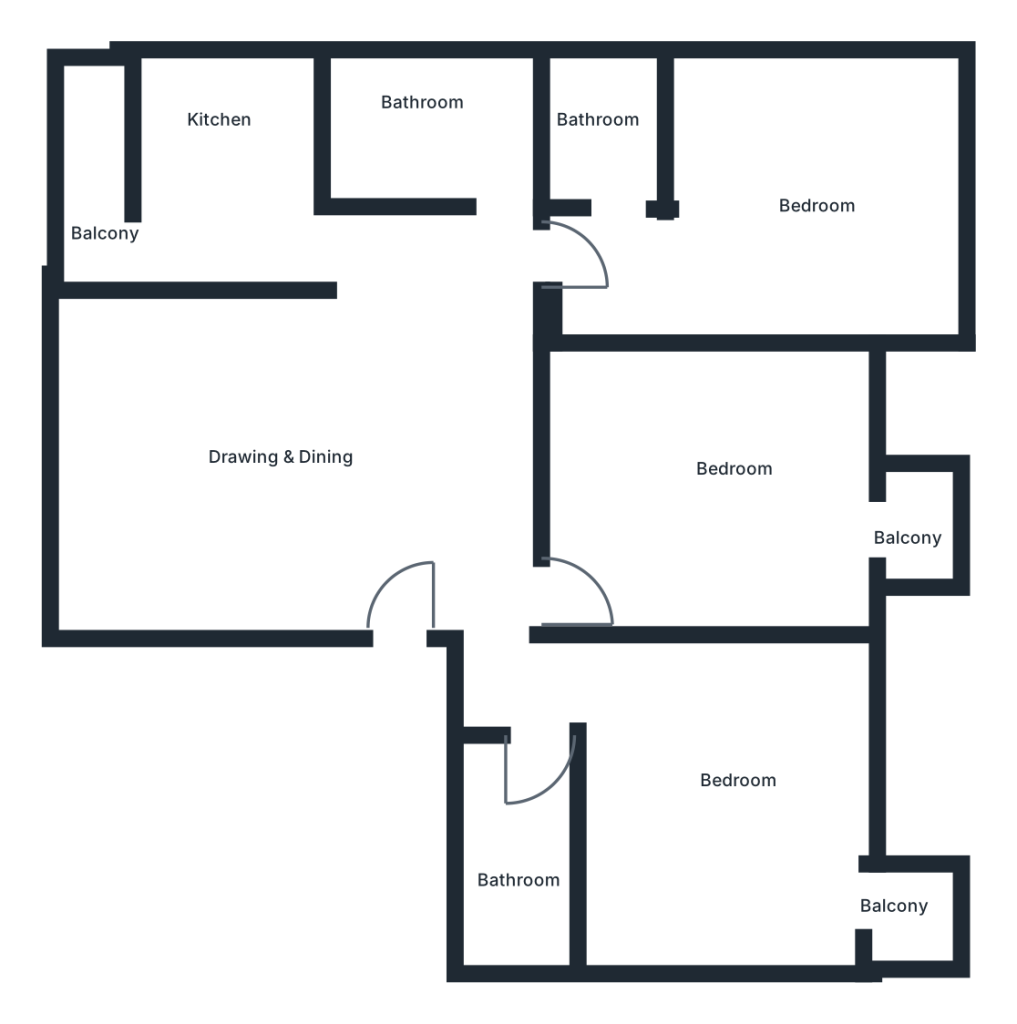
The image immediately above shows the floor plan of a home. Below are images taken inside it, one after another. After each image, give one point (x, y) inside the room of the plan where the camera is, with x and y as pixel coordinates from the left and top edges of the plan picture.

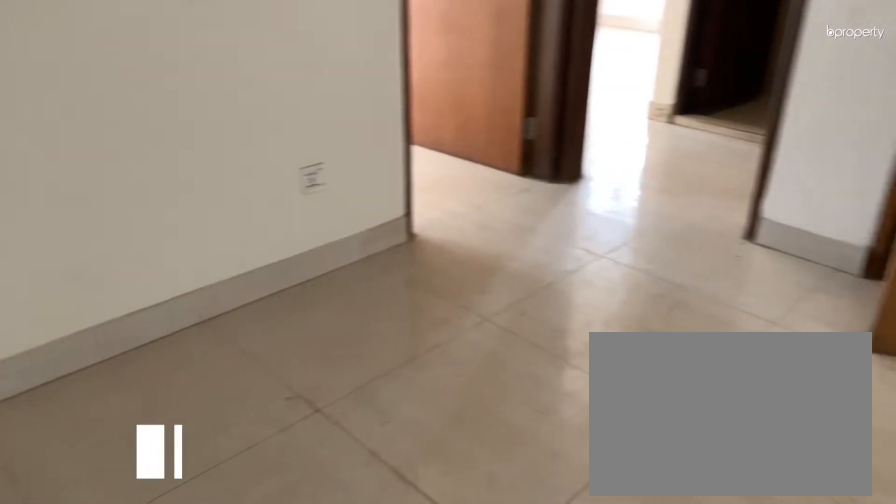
(326, 447)
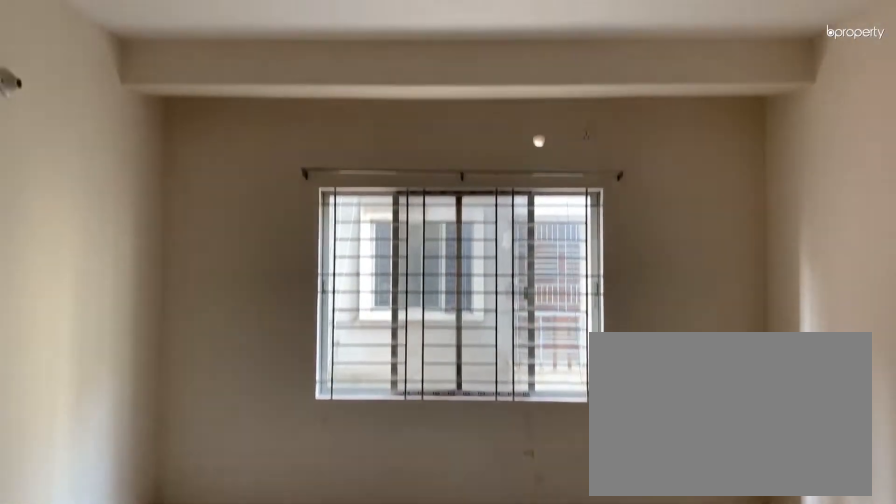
(326, 447)
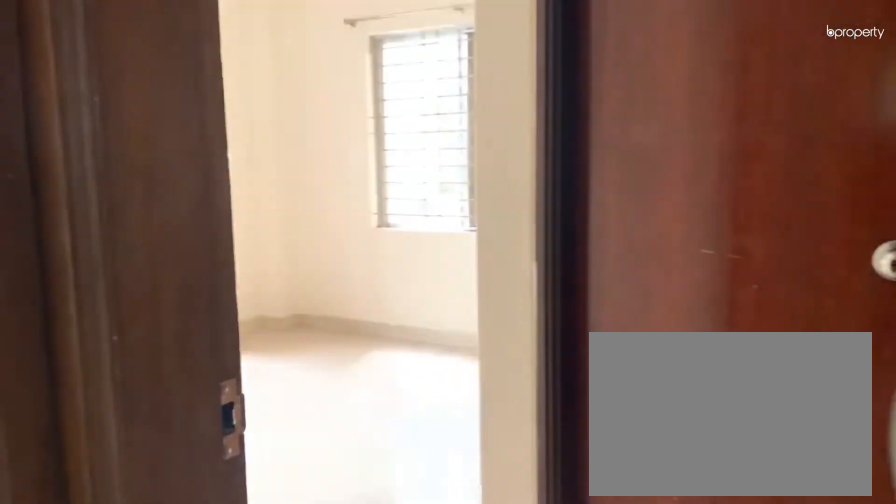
(526, 680)
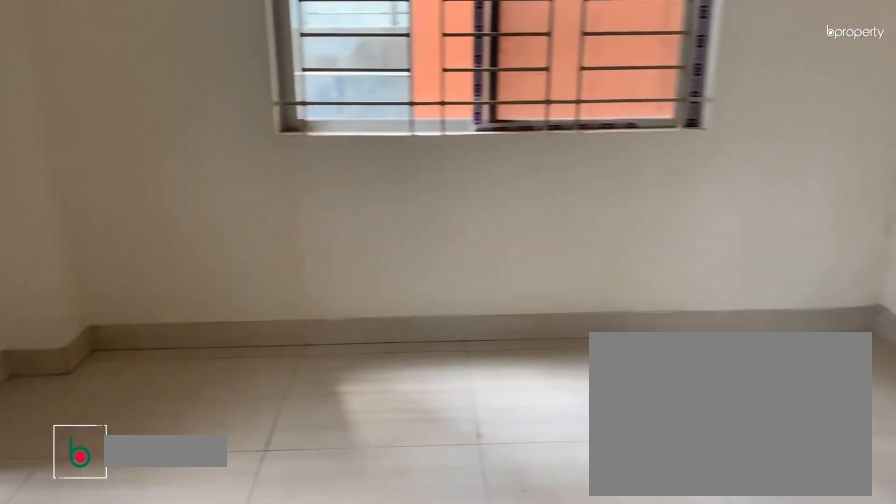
(734, 830)
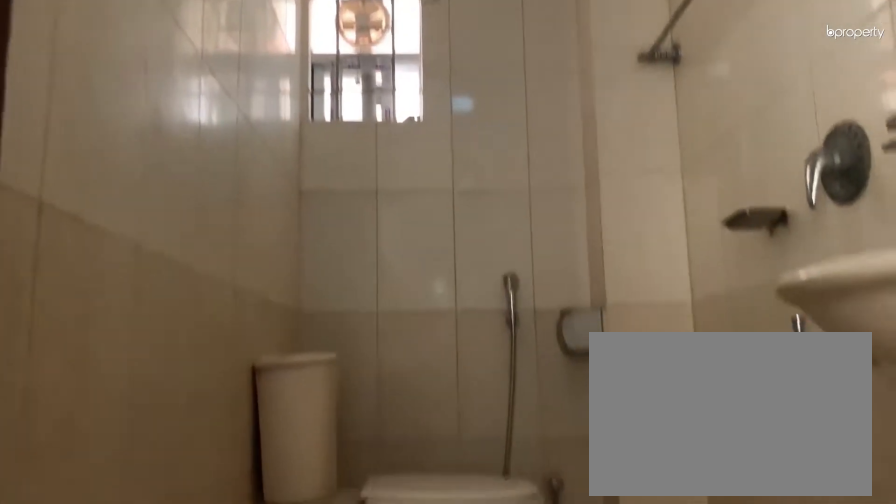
(521, 826)
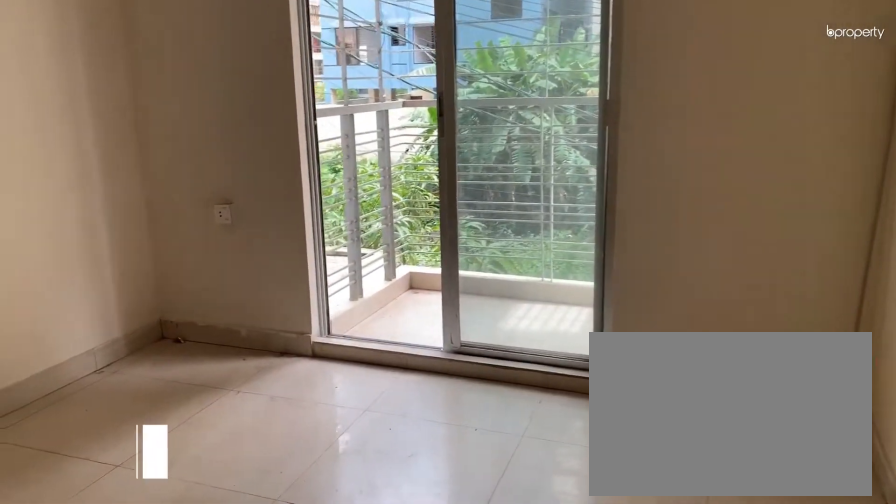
(755, 524)
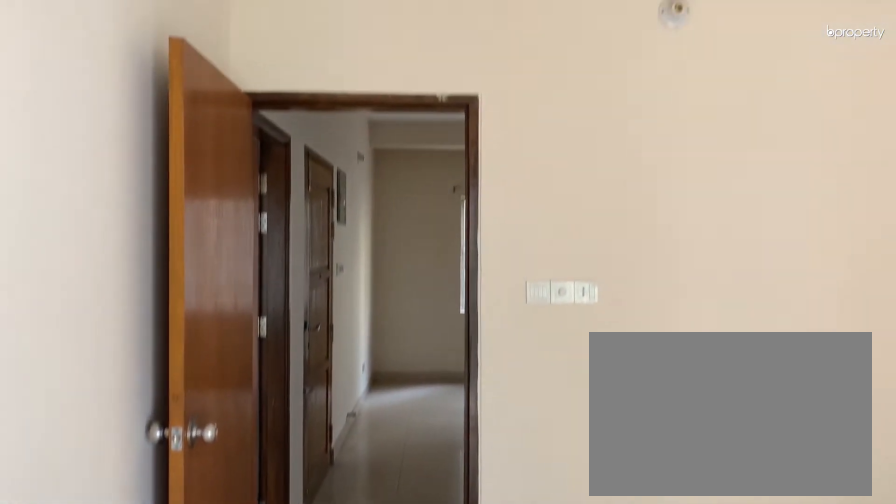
(755, 524)
